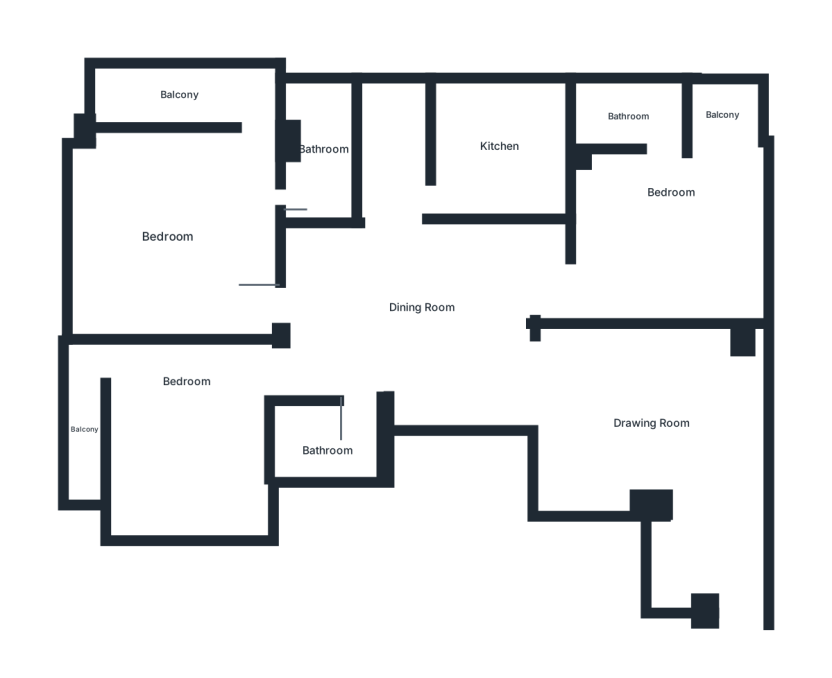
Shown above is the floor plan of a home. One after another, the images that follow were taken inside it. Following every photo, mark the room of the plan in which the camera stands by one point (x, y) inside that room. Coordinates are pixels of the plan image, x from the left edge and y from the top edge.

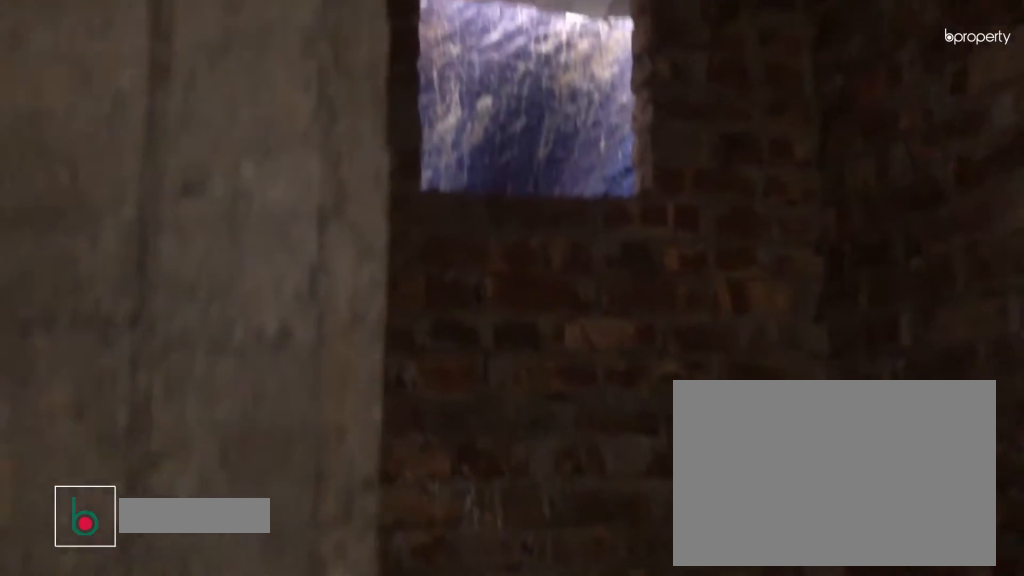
(318, 147)
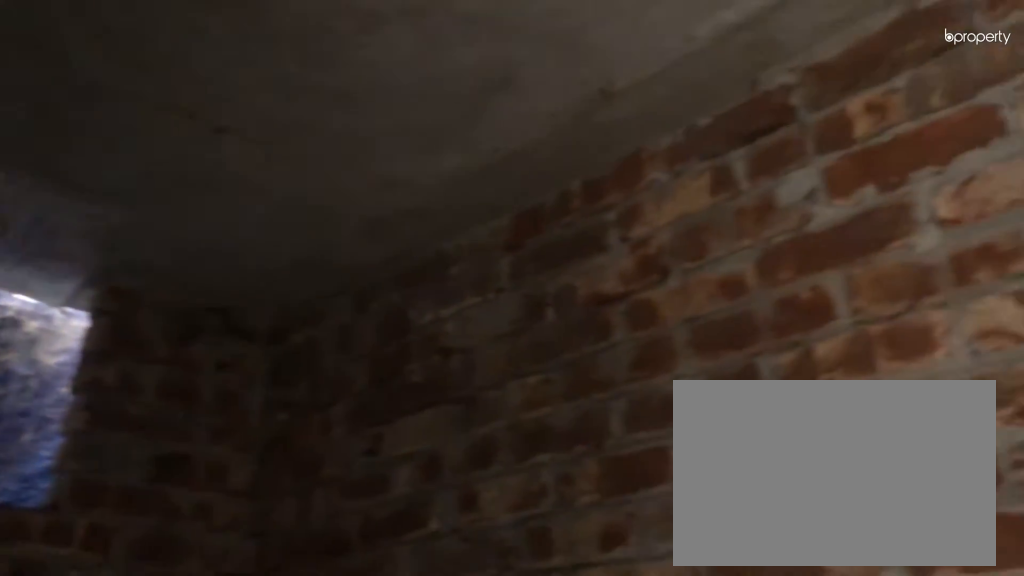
(318, 147)
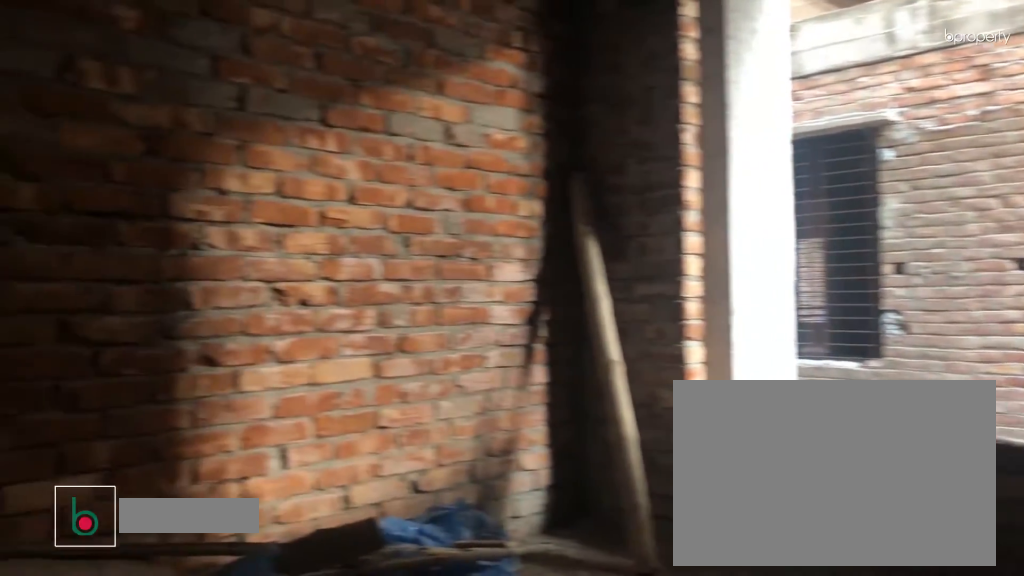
(184, 444)
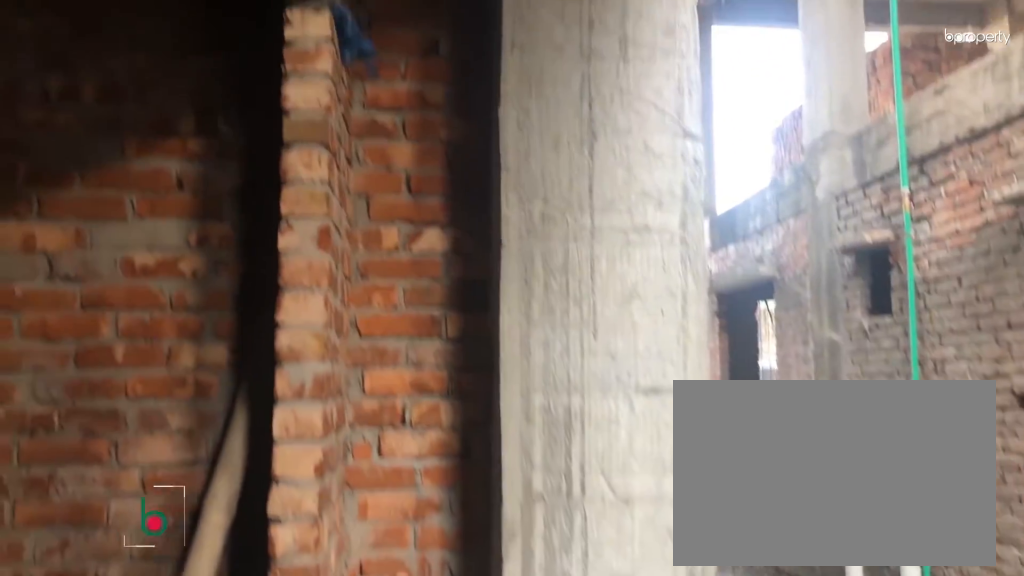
(89, 432)
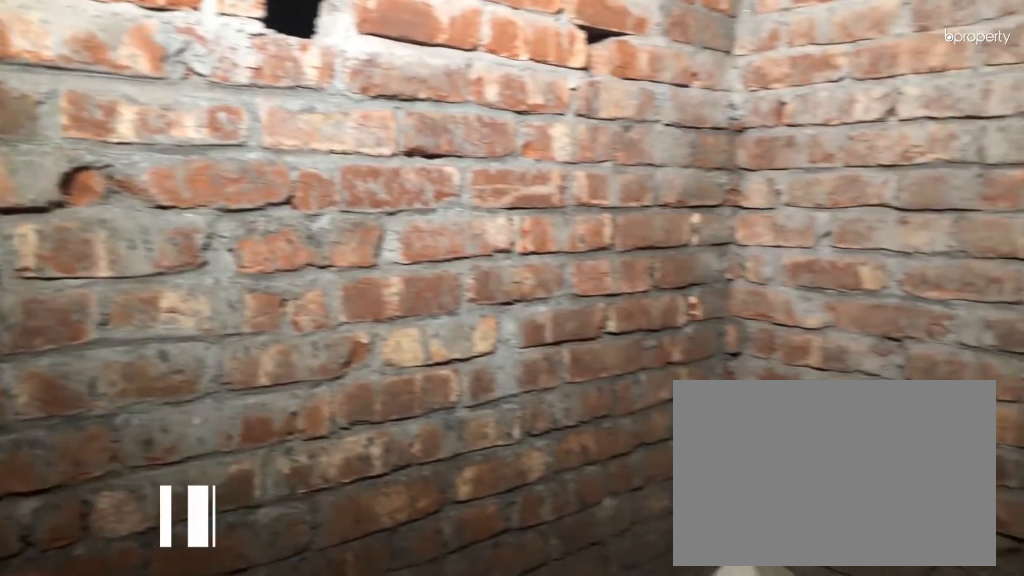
(327, 450)
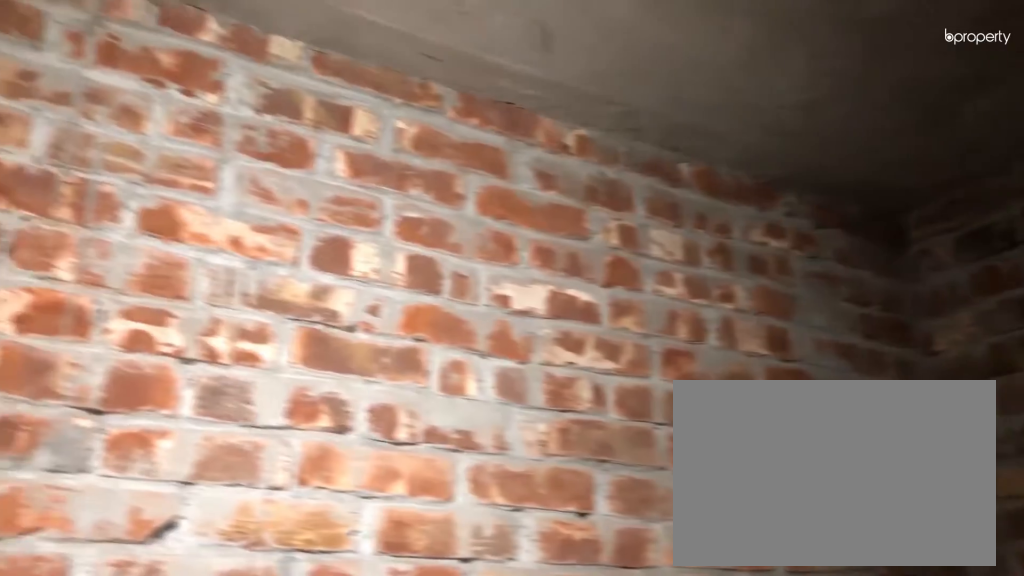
(327, 450)
